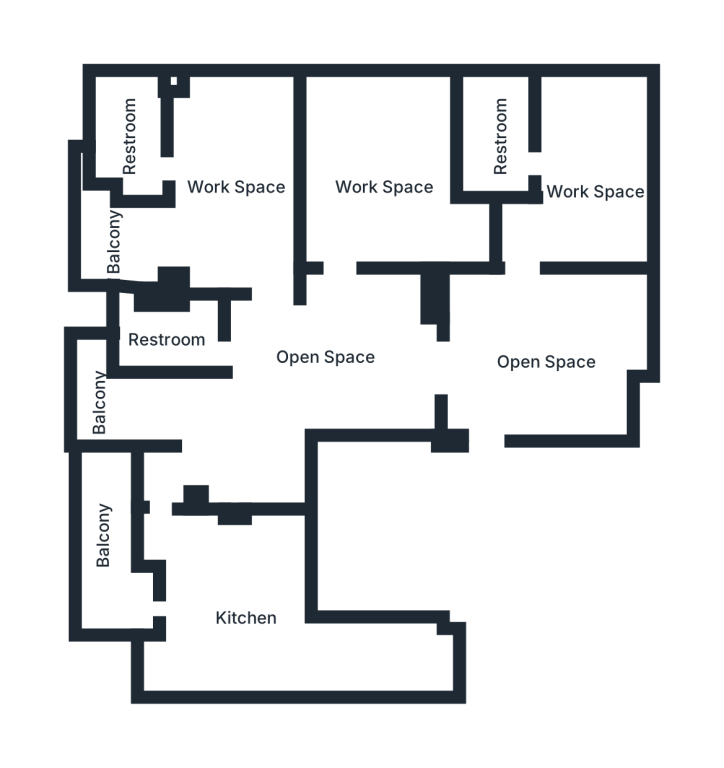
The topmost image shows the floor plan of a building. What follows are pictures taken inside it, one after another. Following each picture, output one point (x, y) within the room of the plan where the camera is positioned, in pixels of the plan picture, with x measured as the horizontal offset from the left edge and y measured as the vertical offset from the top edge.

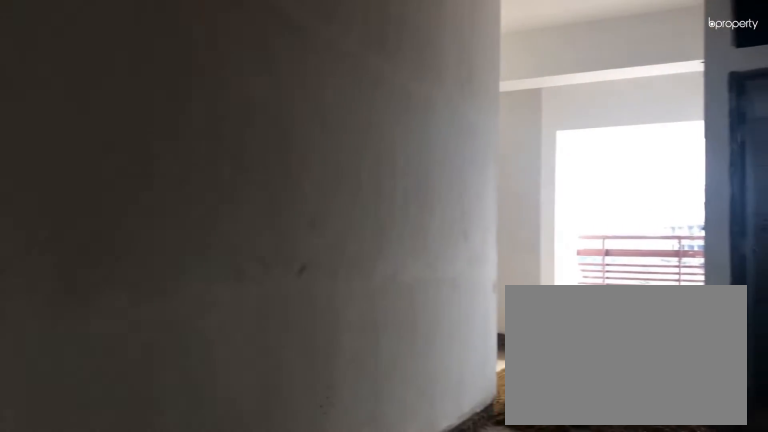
(334, 365)
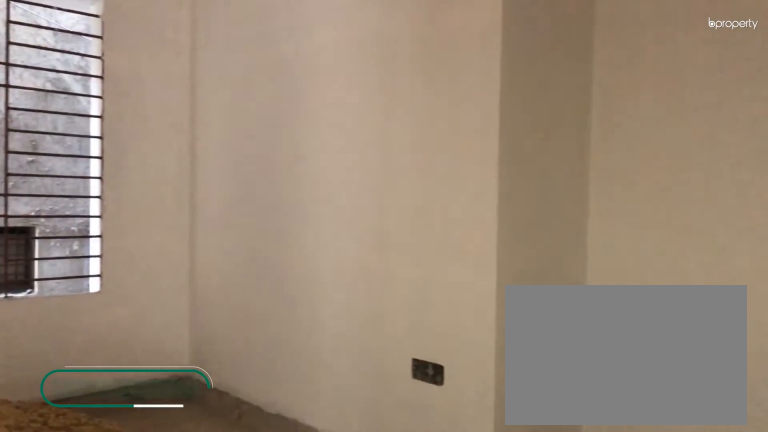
(400, 195)
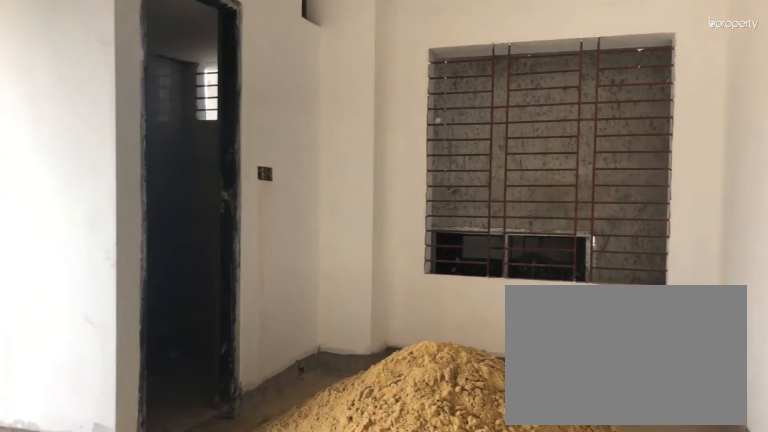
(240, 179)
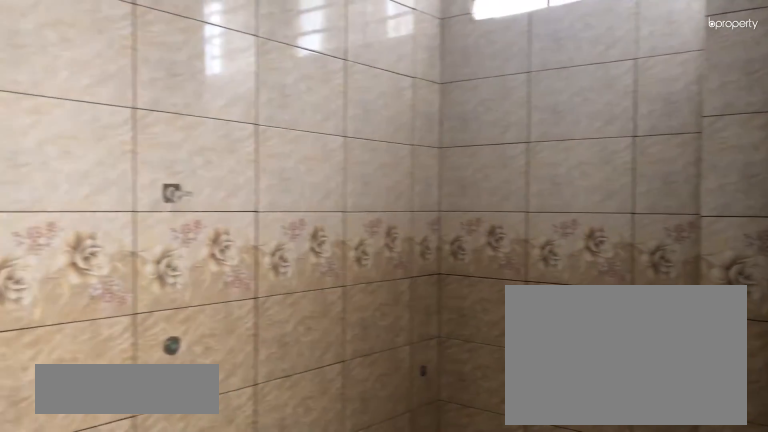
(129, 137)
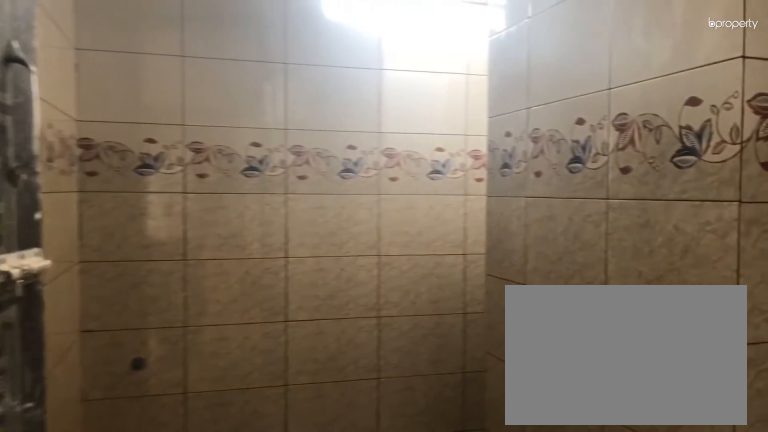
(165, 344)
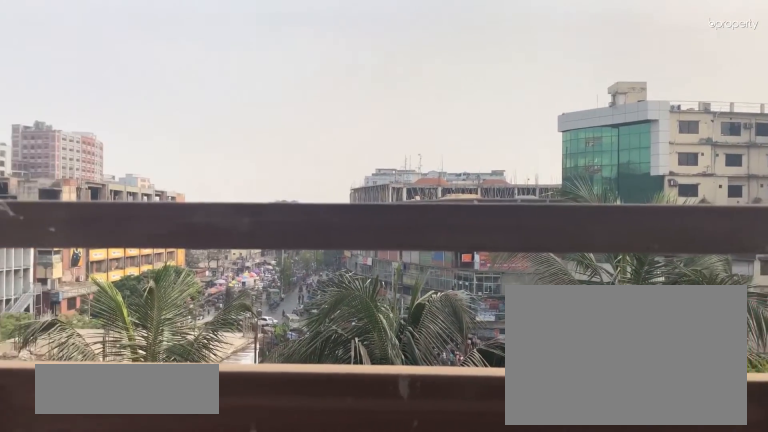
(119, 404)
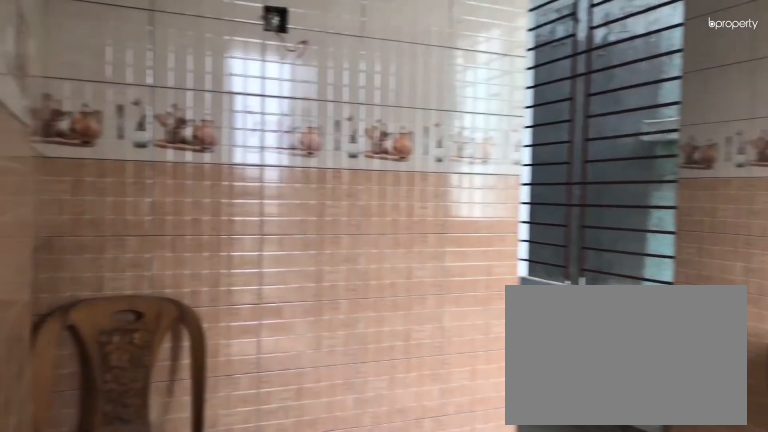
(251, 620)
